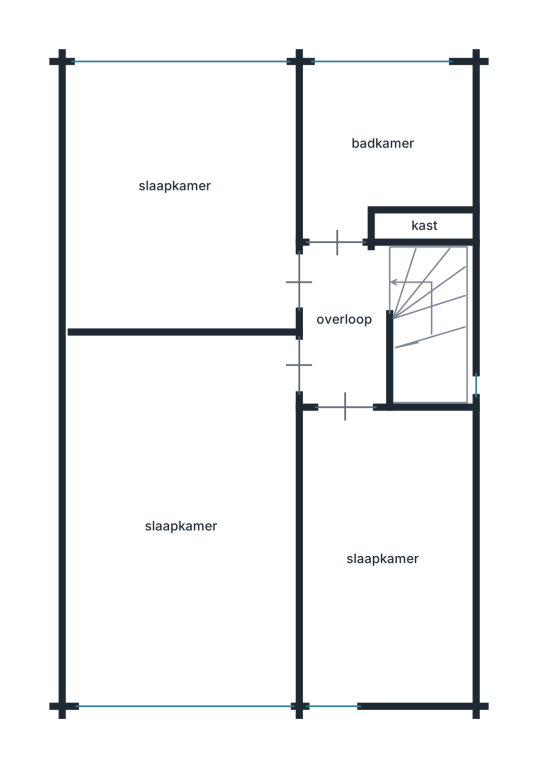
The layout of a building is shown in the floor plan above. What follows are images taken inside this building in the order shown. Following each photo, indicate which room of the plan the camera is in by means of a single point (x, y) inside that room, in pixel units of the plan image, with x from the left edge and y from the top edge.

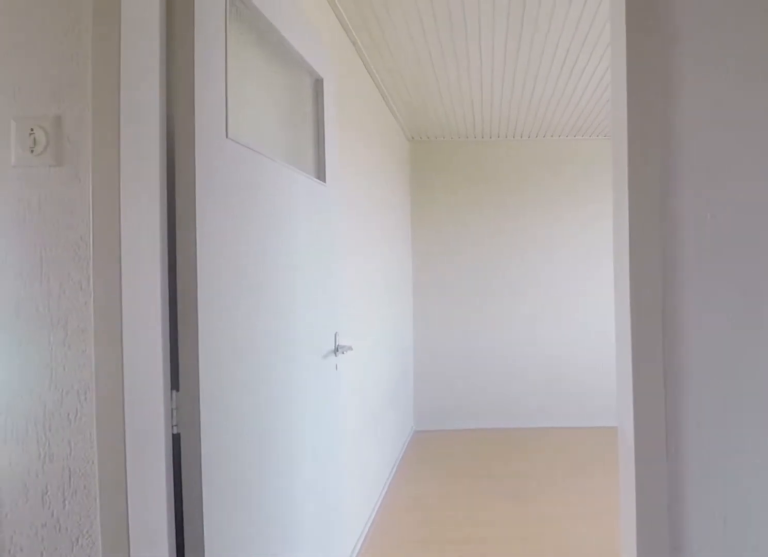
(344, 325)
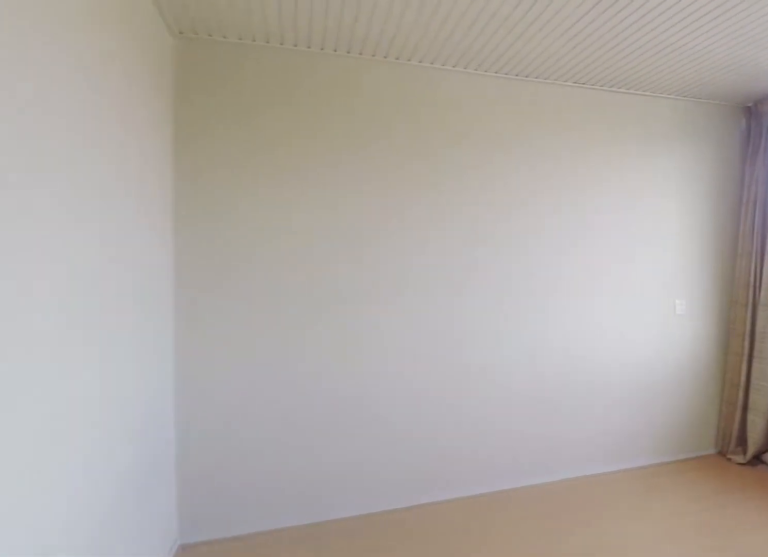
(183, 210)
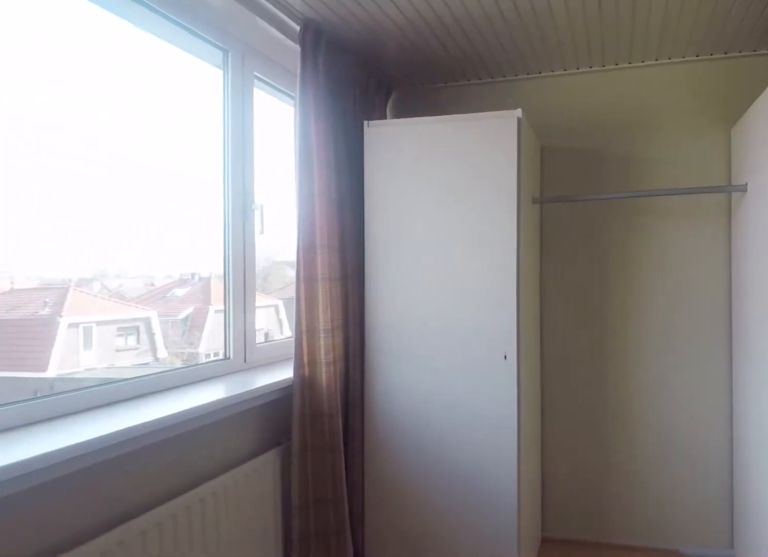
(186, 199)
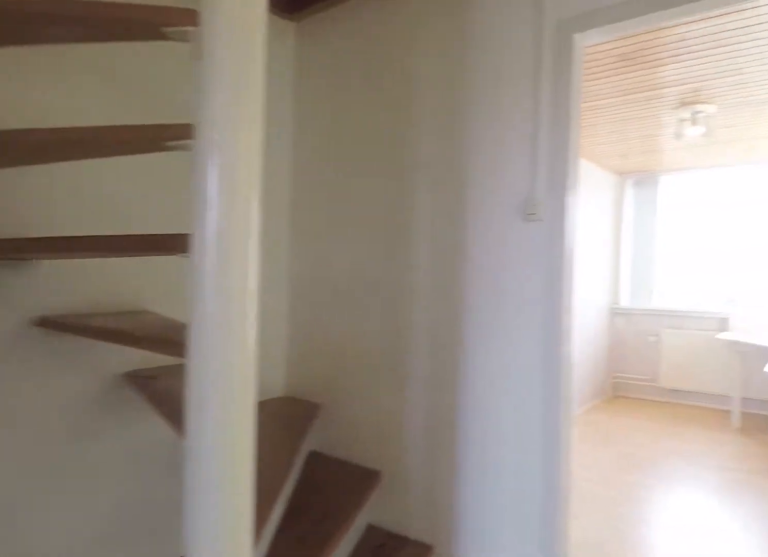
(344, 325)
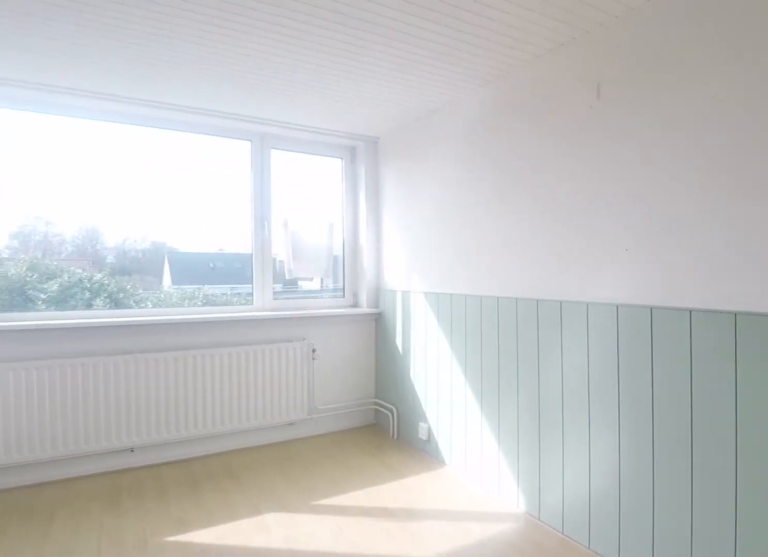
(187, 518)
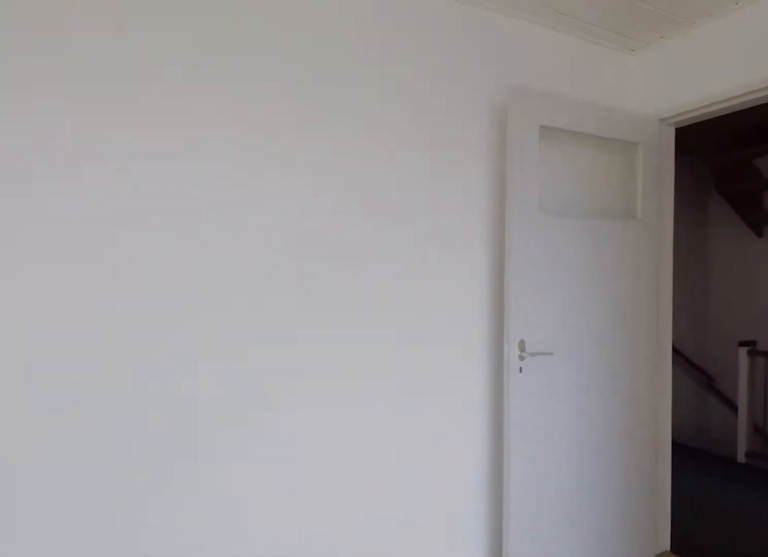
(186, 517)
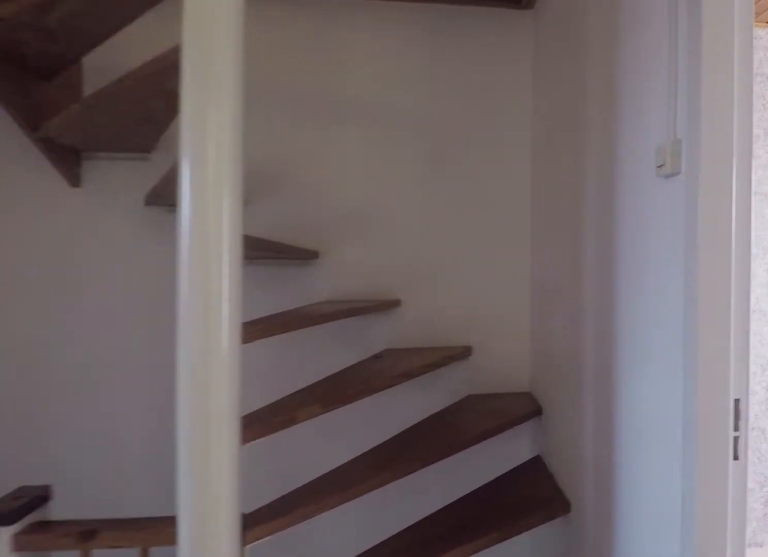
(344, 325)
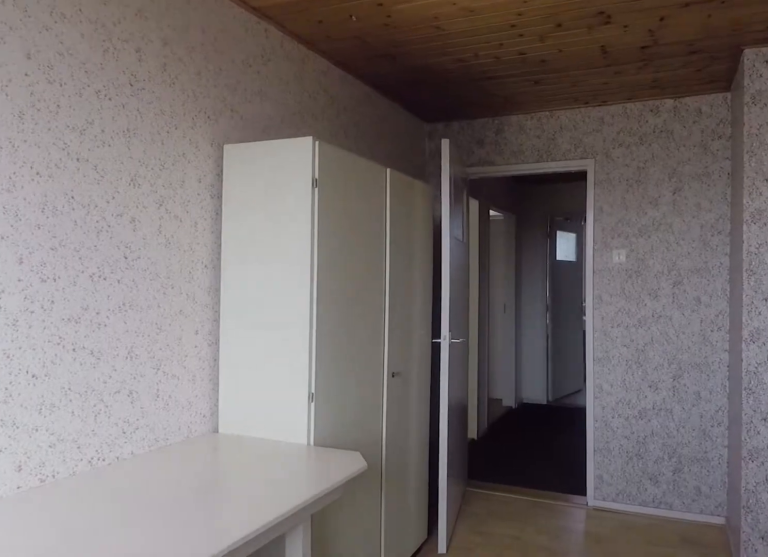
(385, 556)
